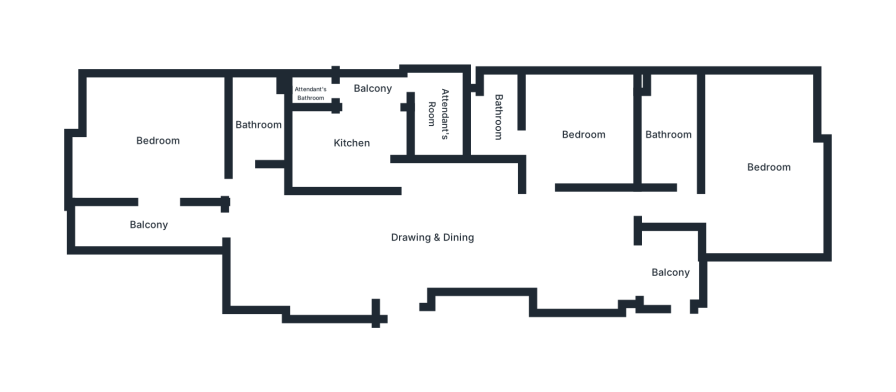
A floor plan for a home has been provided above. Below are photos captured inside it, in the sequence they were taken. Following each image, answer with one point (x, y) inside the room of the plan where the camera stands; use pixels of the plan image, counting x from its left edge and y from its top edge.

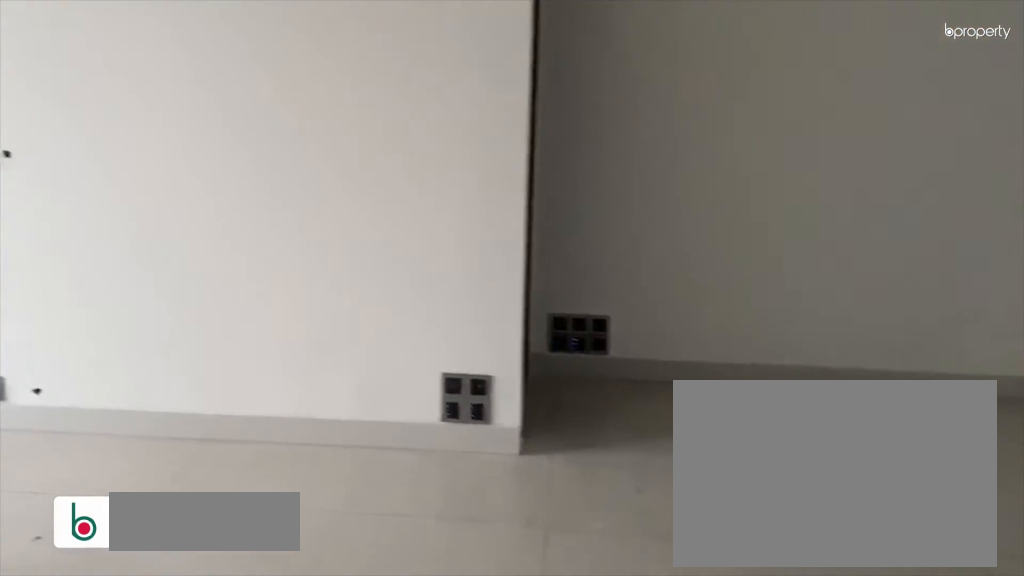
(398, 269)
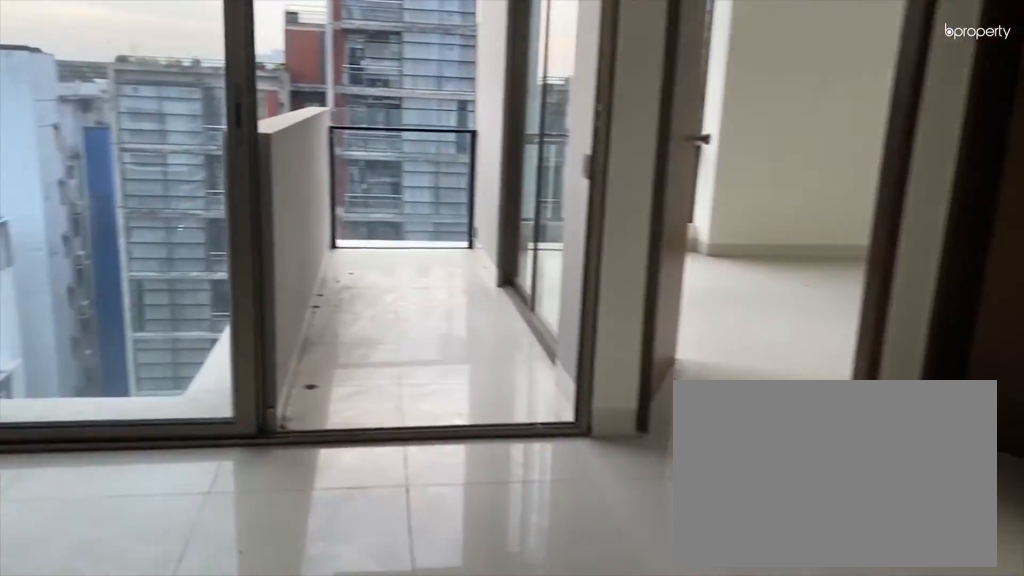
(283, 246)
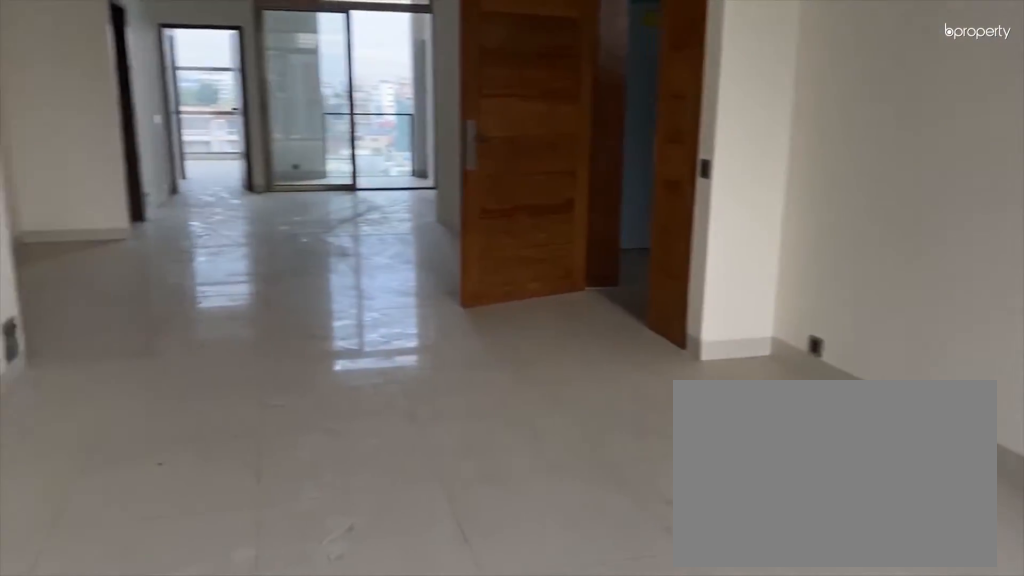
(283, 246)
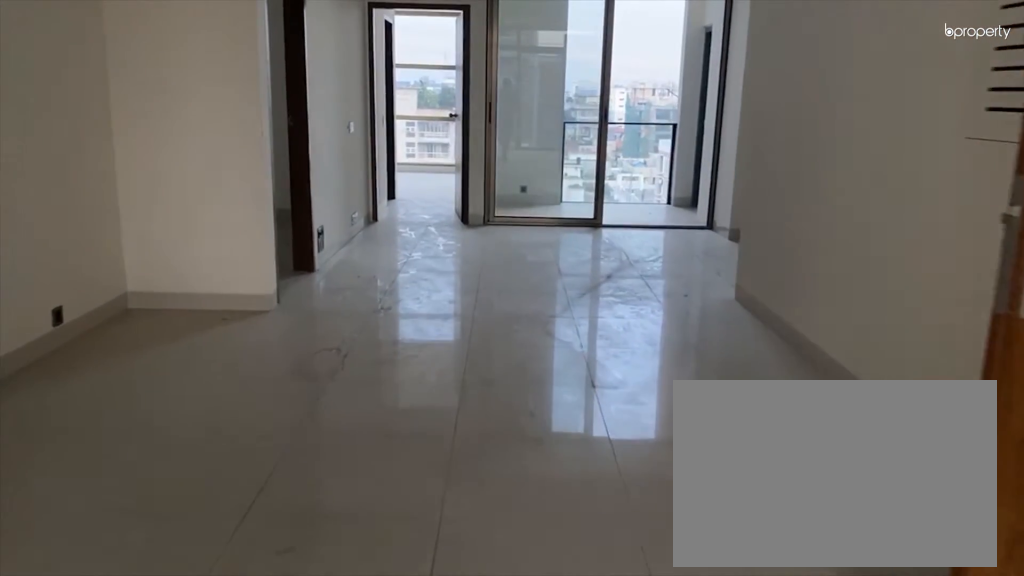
(406, 247)
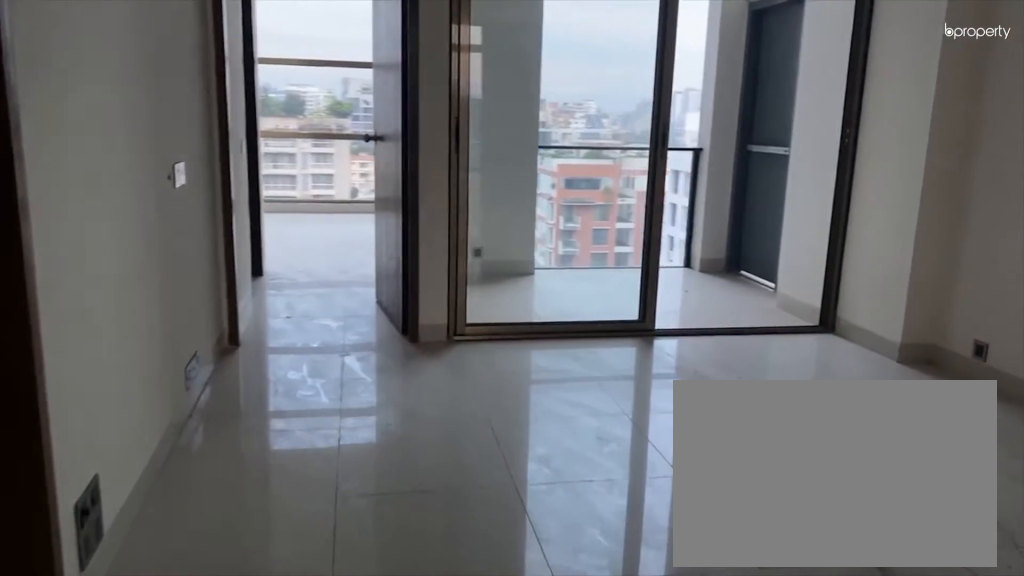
(564, 246)
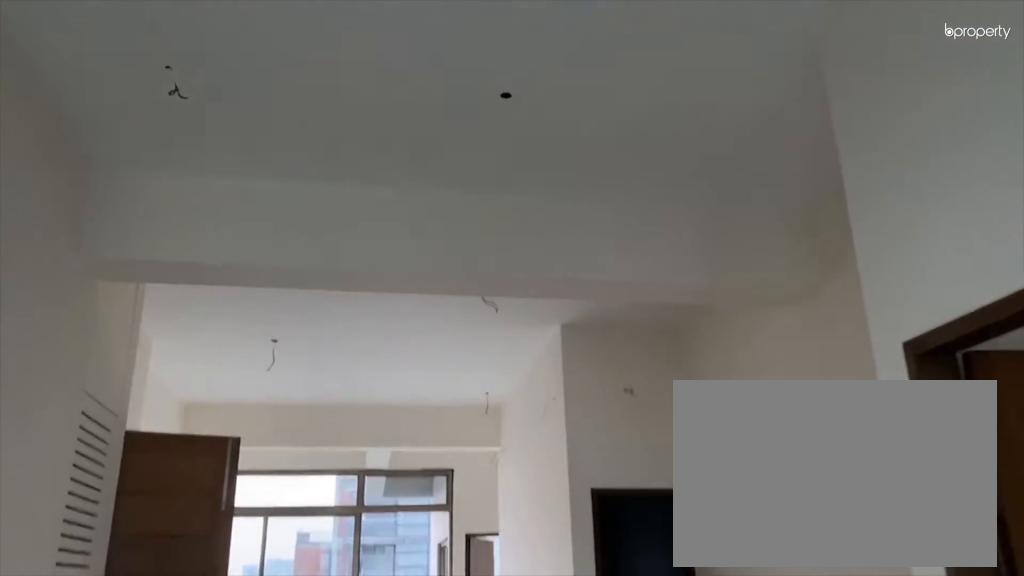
(564, 246)
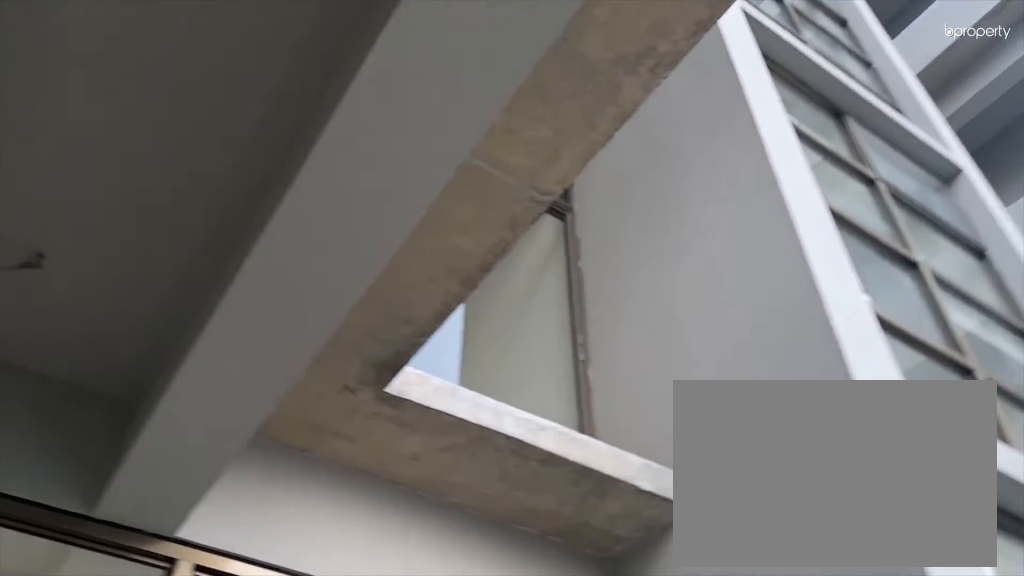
(148, 225)
